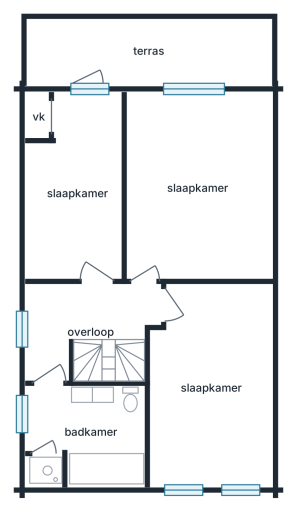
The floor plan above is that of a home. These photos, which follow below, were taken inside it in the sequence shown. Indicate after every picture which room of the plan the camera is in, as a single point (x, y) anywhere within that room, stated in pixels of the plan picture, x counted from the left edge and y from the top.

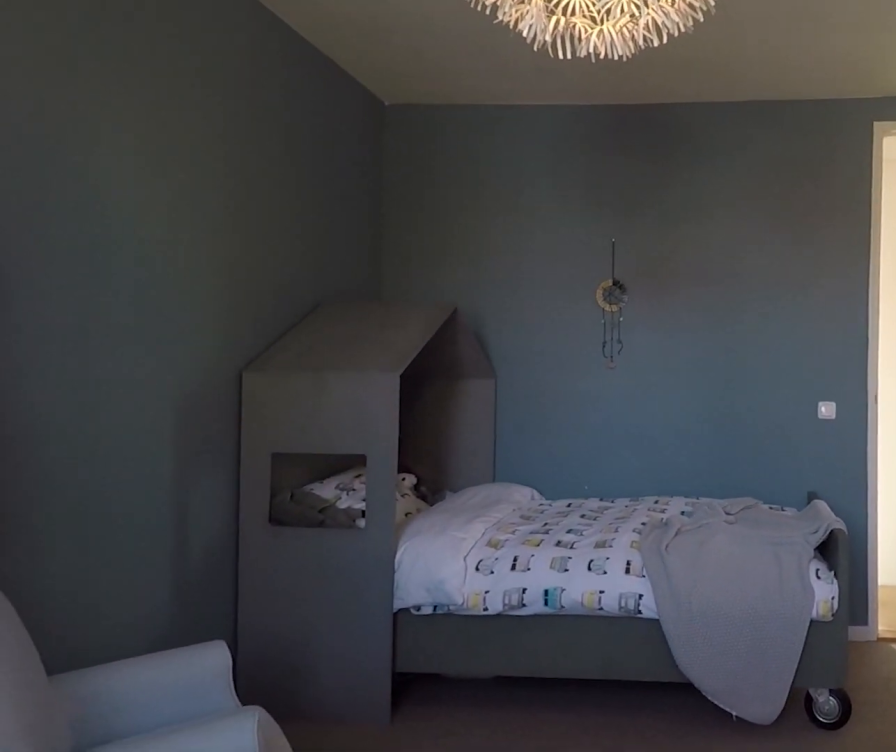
(197, 187)
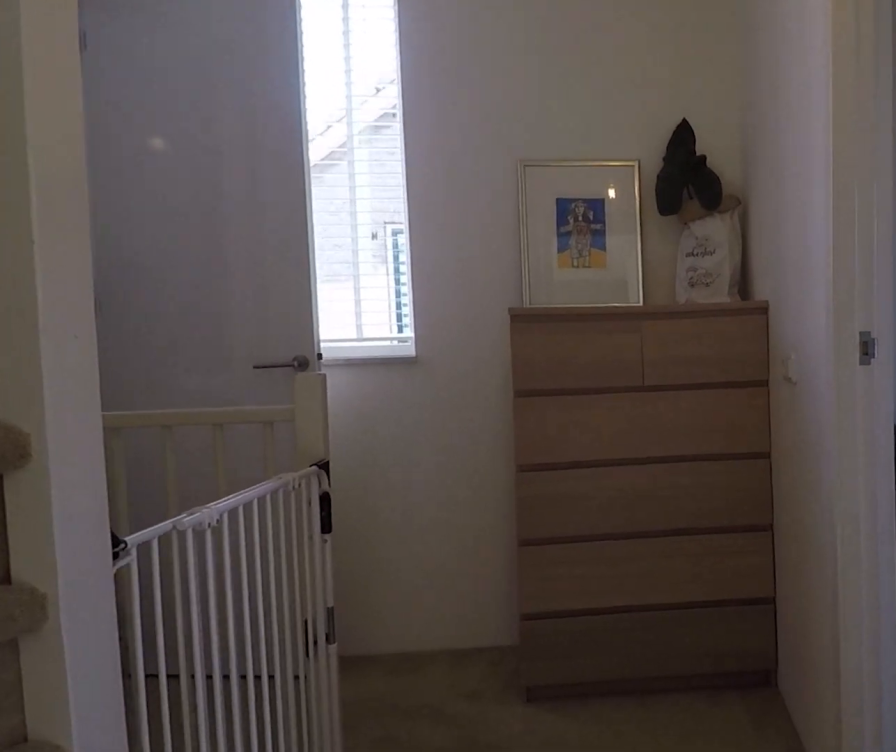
(85, 321)
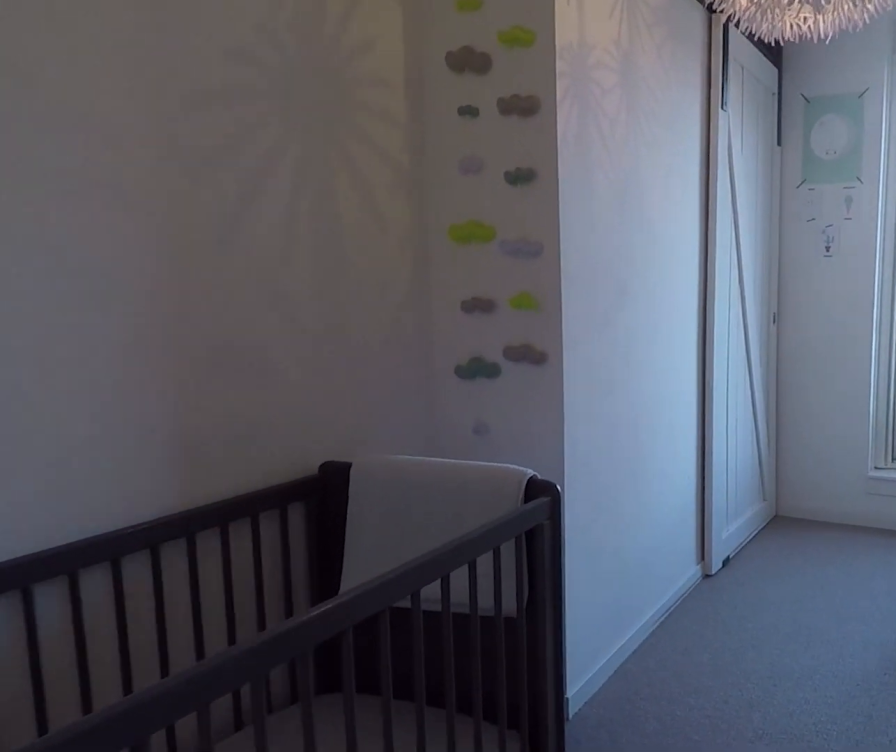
(77, 192)
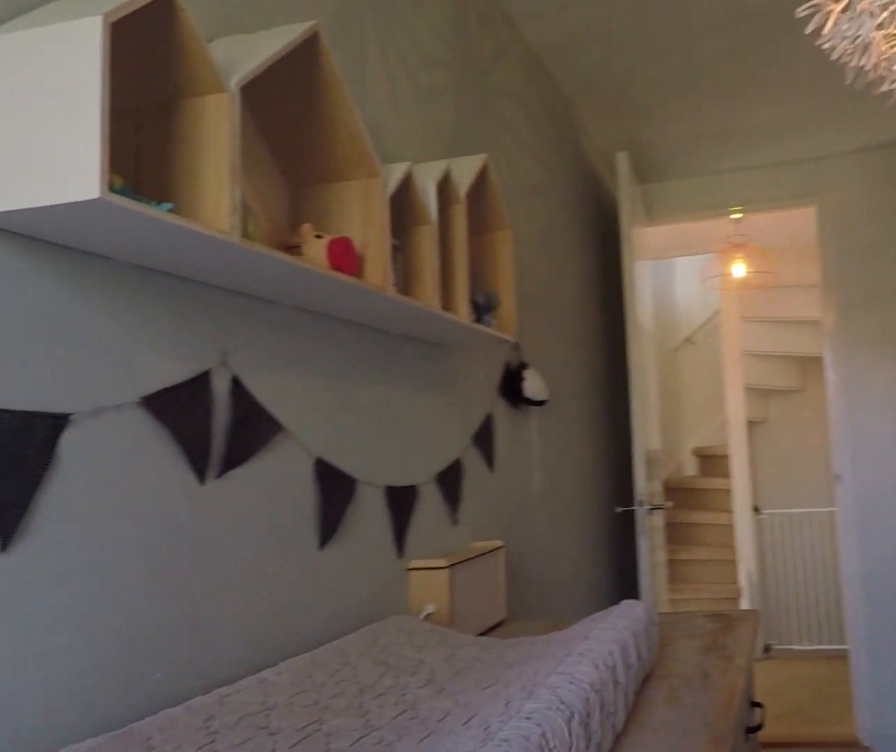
(77, 192)
